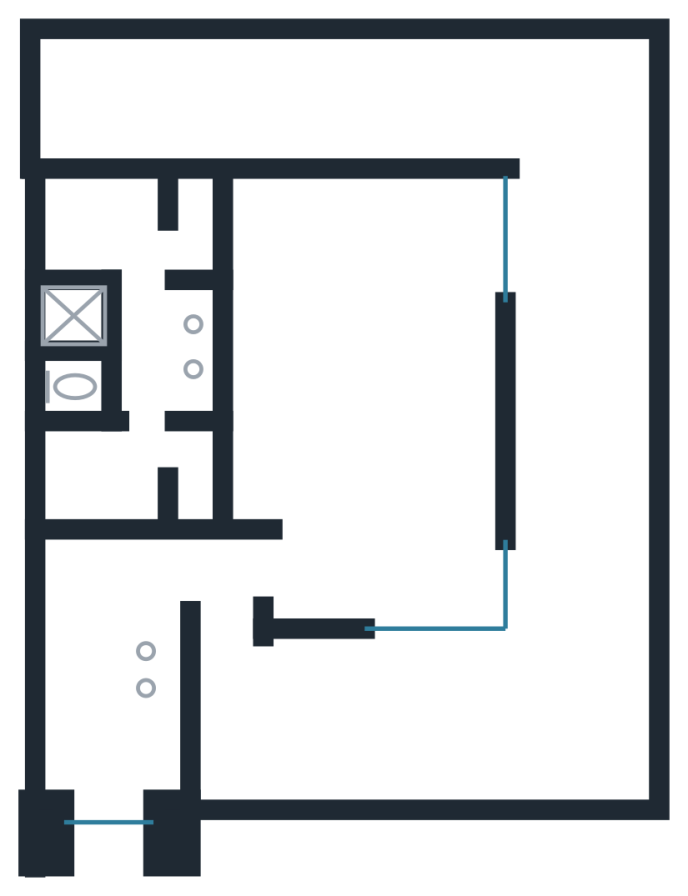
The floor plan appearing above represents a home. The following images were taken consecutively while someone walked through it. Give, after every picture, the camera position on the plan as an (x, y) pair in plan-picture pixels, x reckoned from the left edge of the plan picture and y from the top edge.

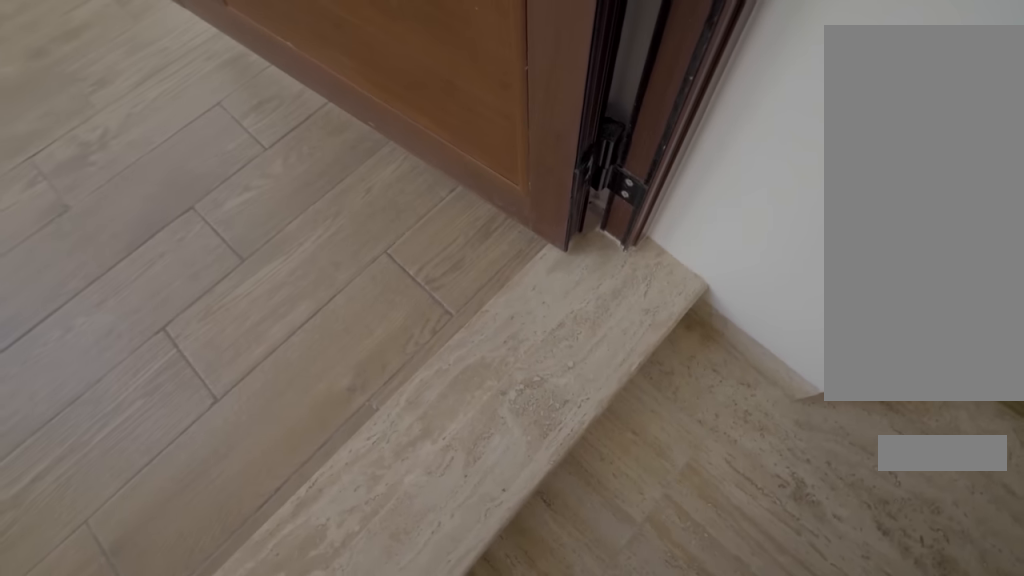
(226, 666)
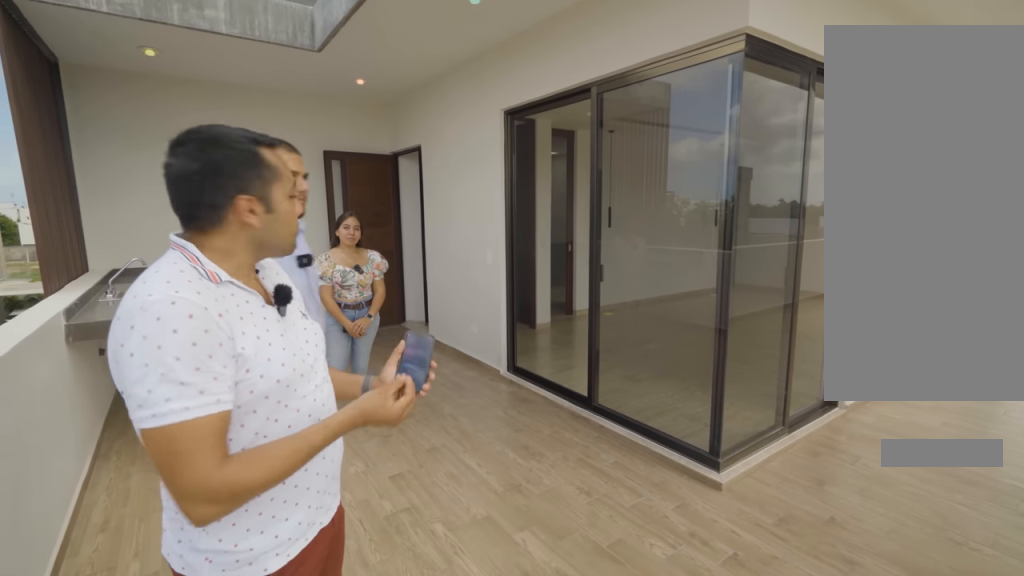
(552, 692)
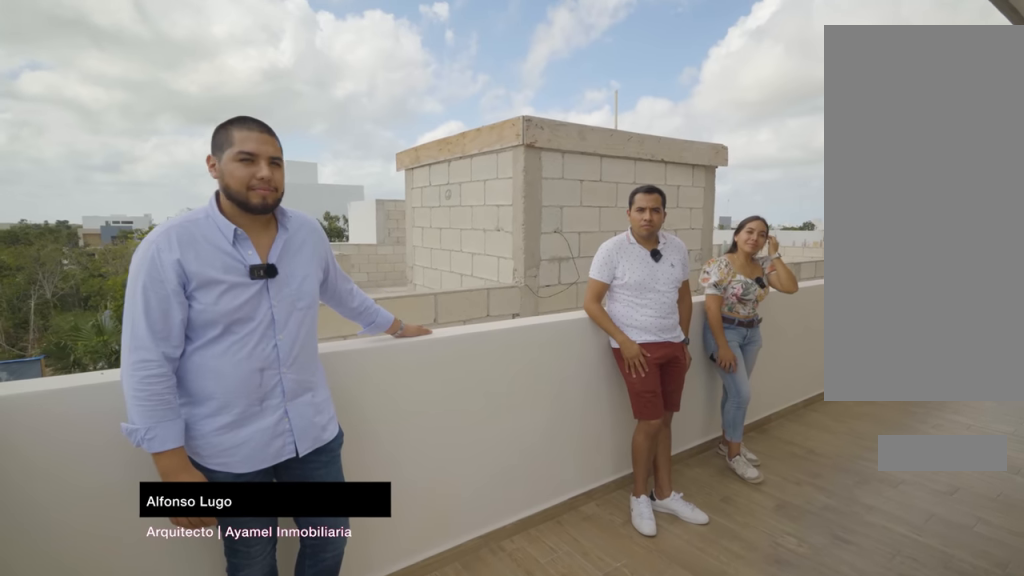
(534, 101)
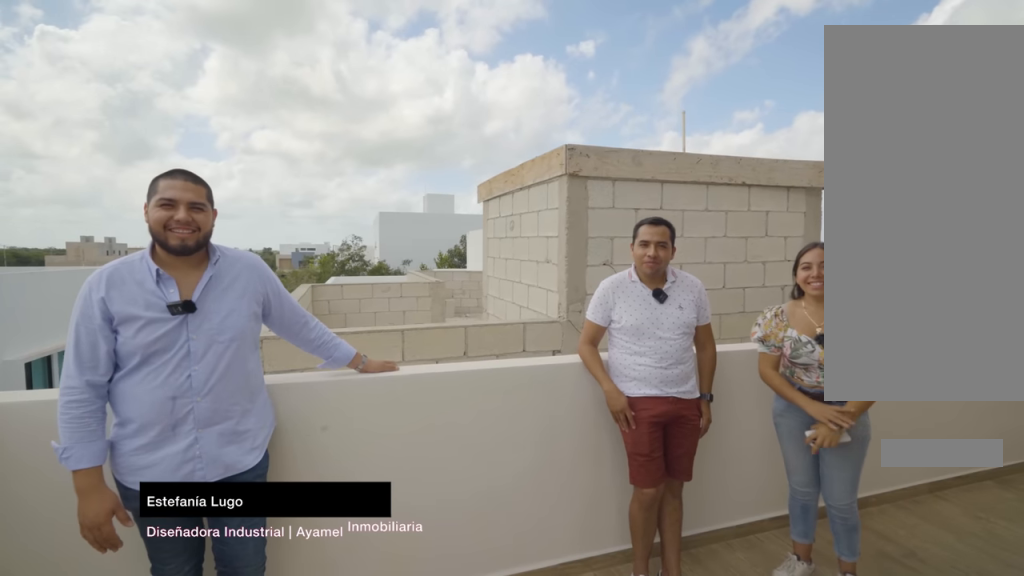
(533, 100)
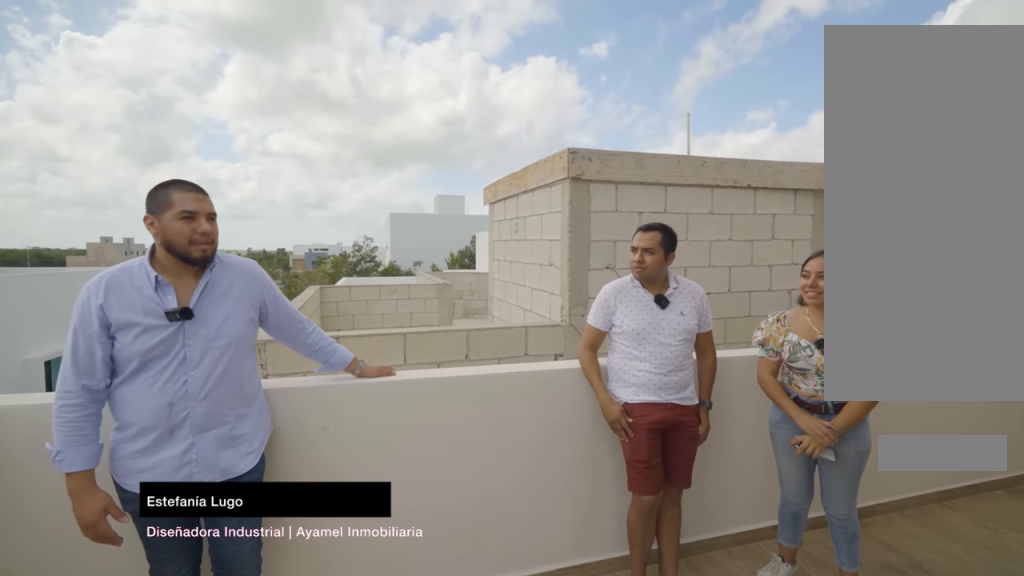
(533, 100)
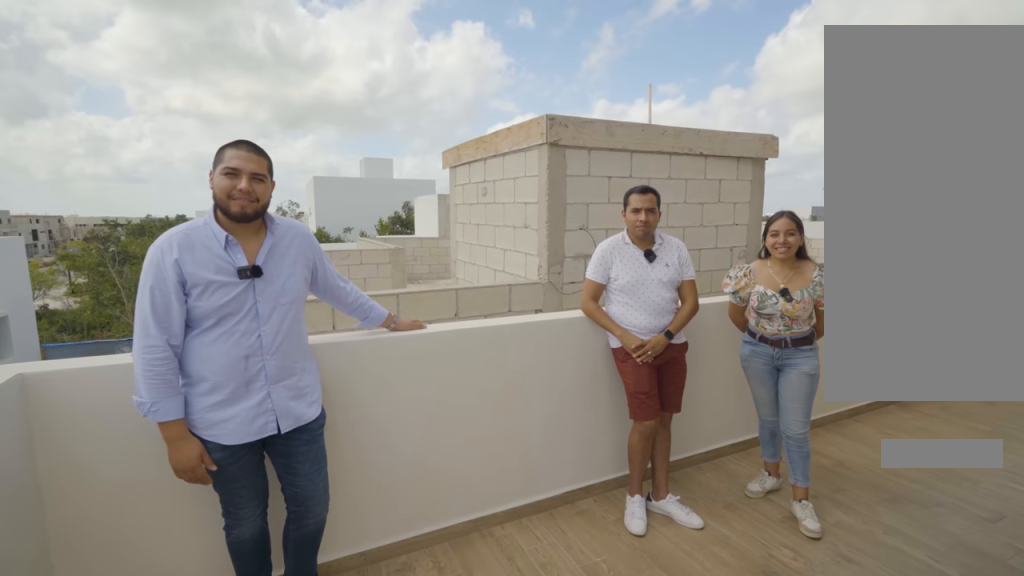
(530, 100)
